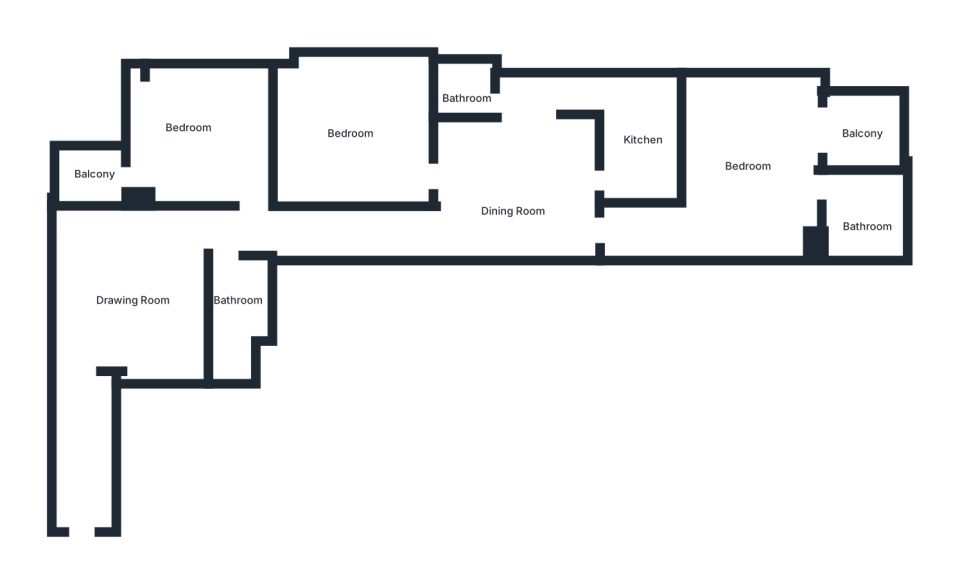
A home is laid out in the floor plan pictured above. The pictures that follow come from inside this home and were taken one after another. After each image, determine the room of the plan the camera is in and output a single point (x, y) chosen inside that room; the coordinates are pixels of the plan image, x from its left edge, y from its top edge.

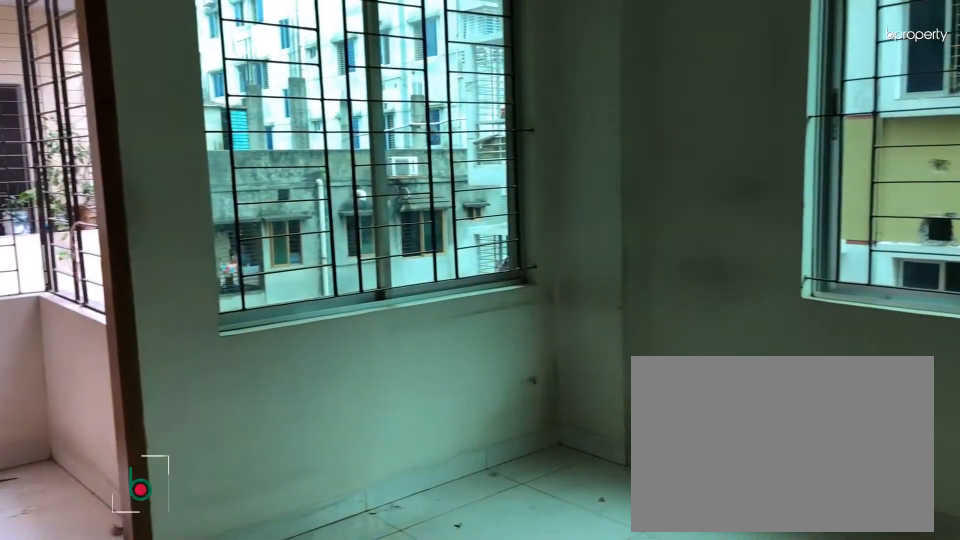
(189, 131)
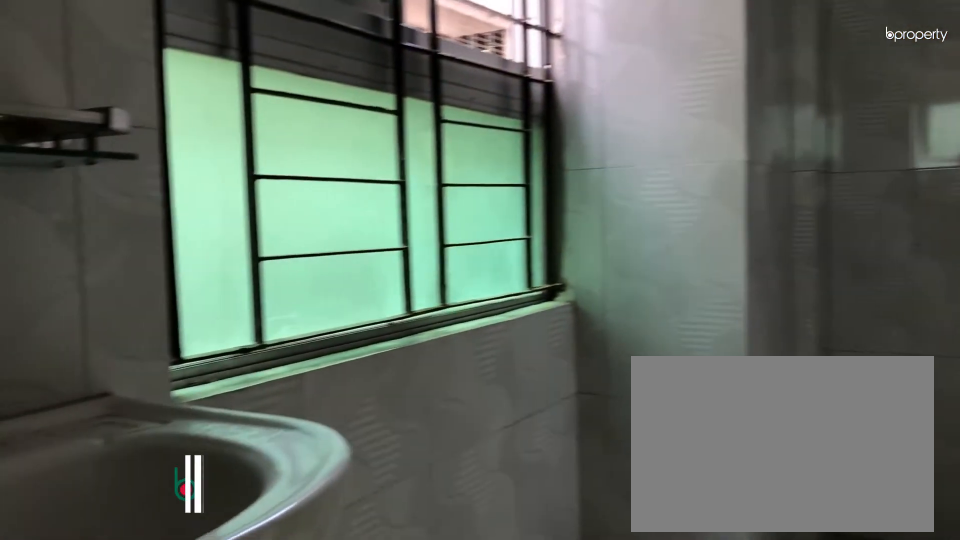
(232, 303)
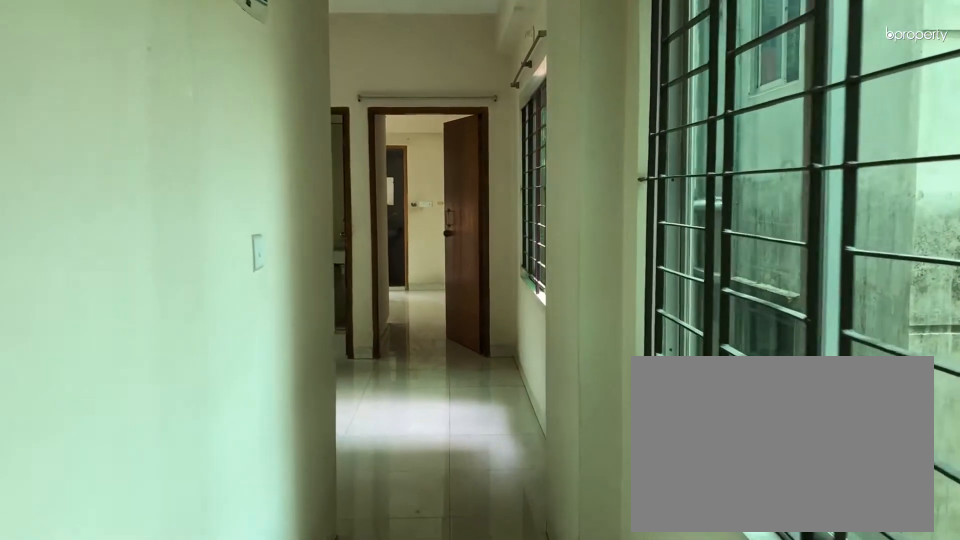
(356, 228)
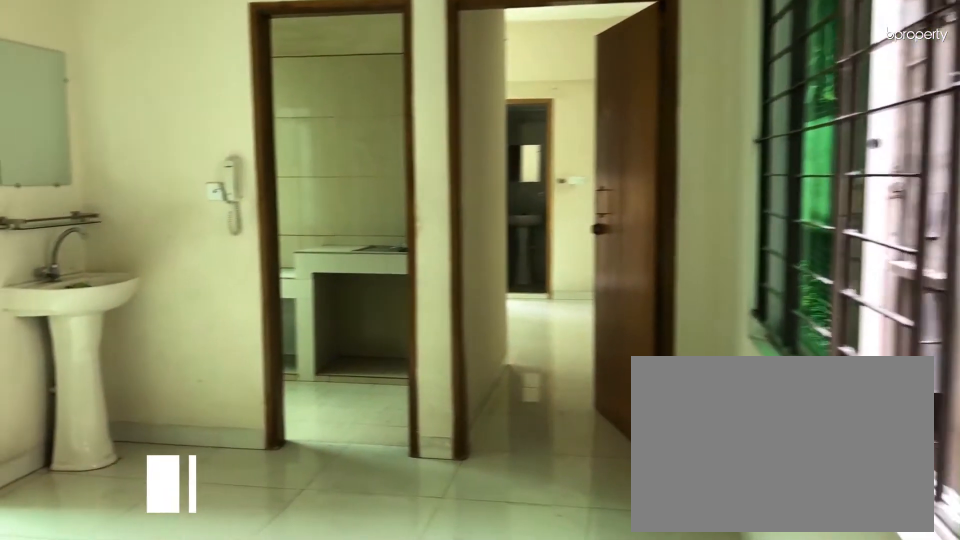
(517, 176)
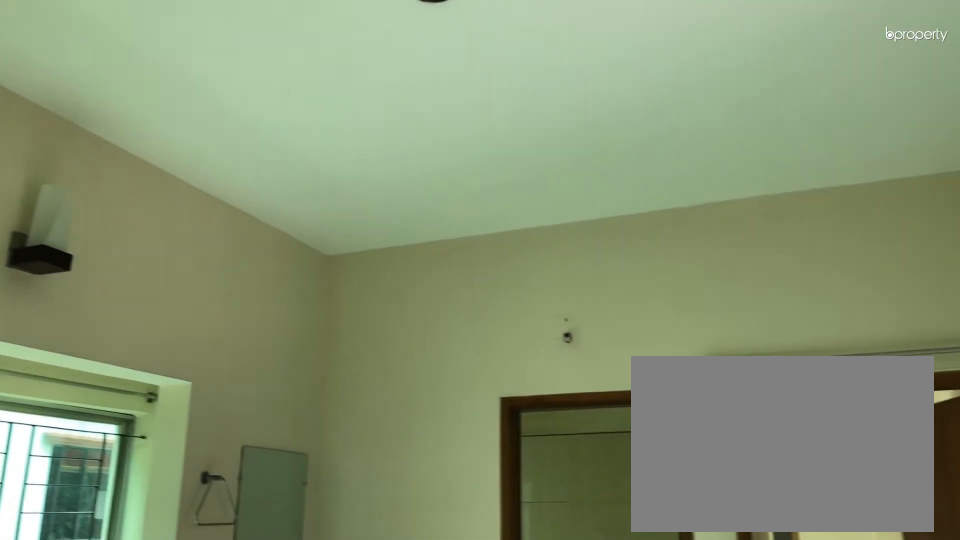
(517, 176)
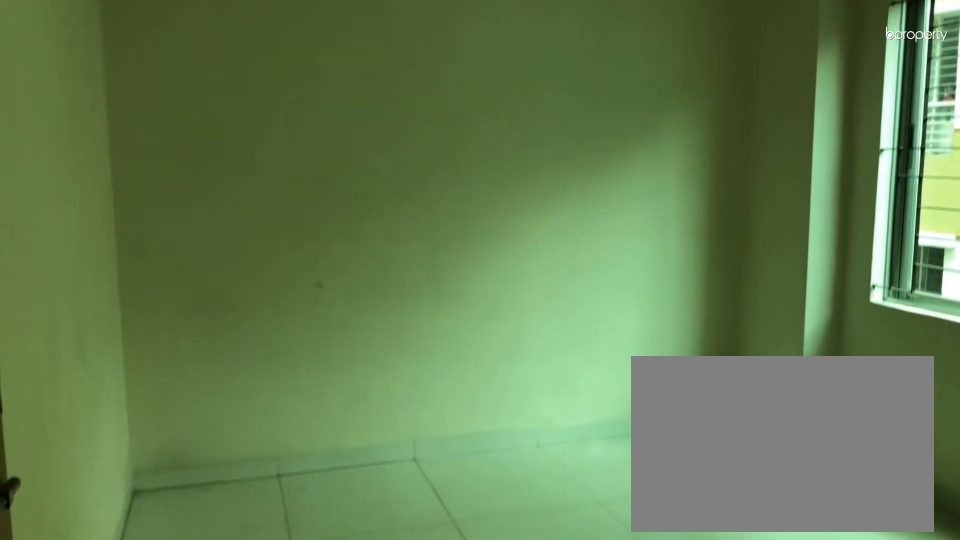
(356, 134)
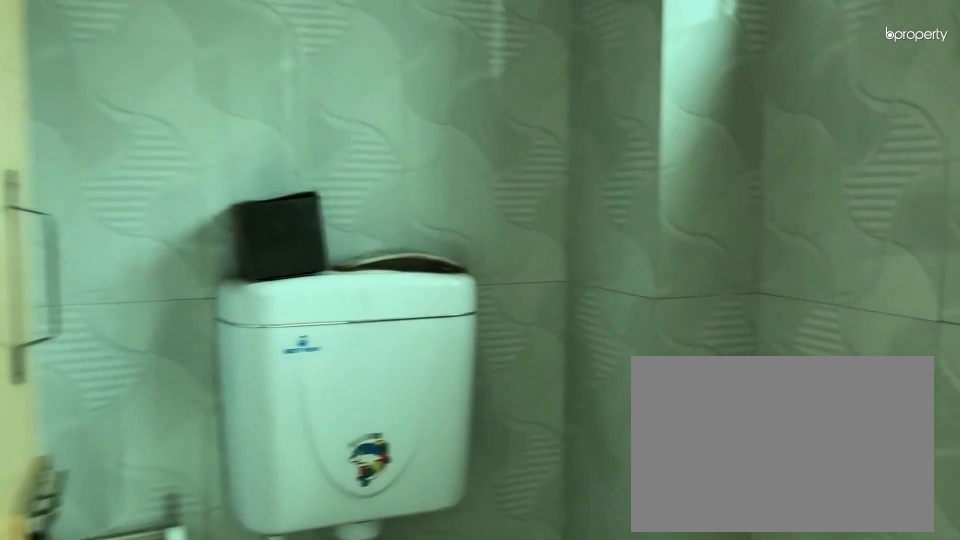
(468, 92)
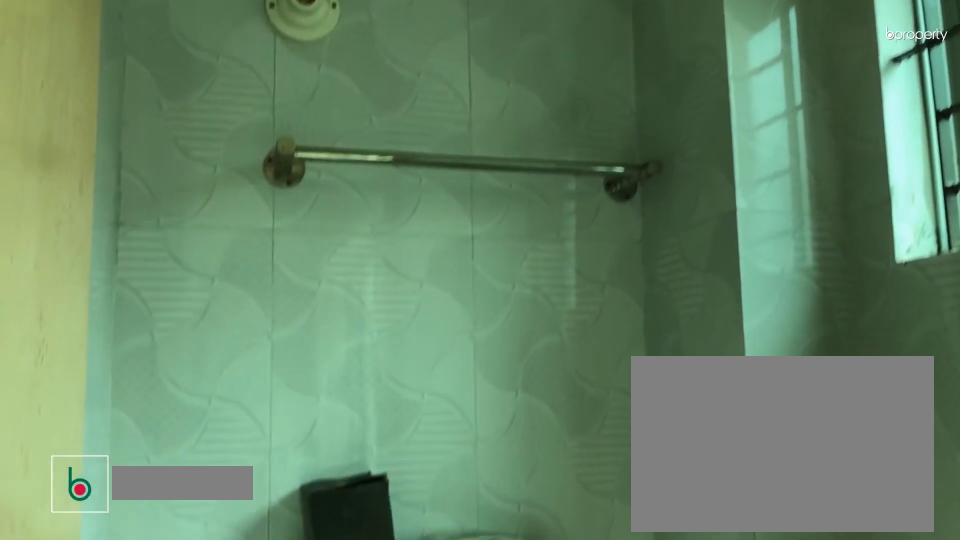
(468, 92)
